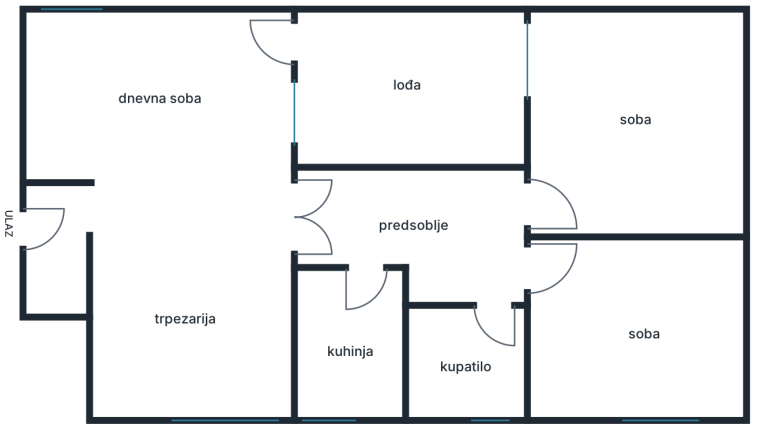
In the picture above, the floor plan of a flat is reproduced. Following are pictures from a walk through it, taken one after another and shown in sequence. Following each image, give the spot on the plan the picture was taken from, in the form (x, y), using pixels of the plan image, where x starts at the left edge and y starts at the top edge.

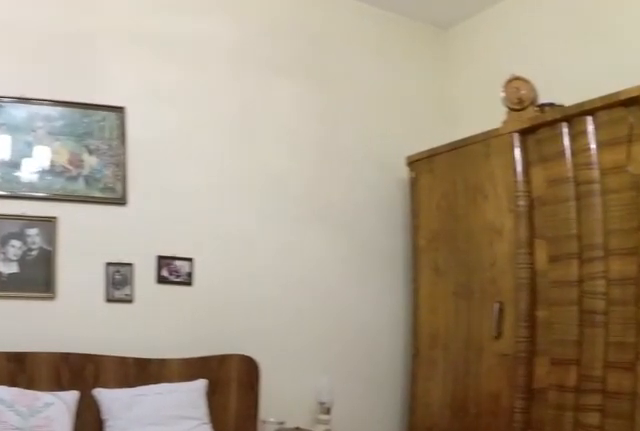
(653, 216)
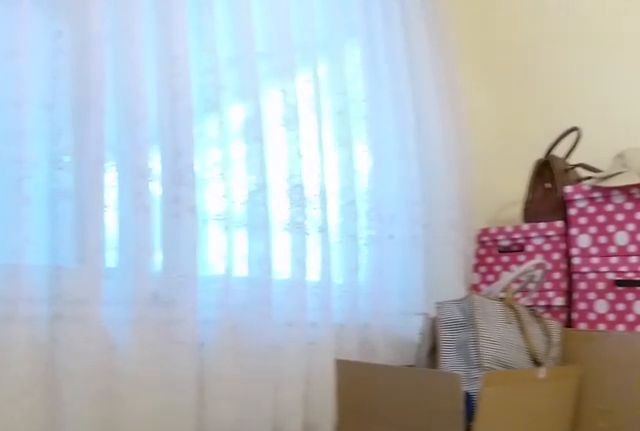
(670, 205)
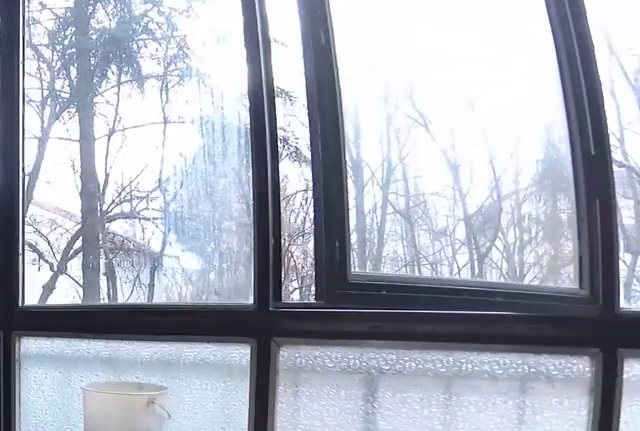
(489, 101)
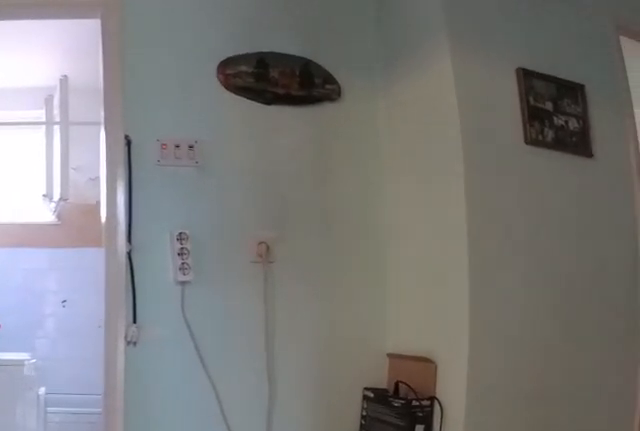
(477, 197)
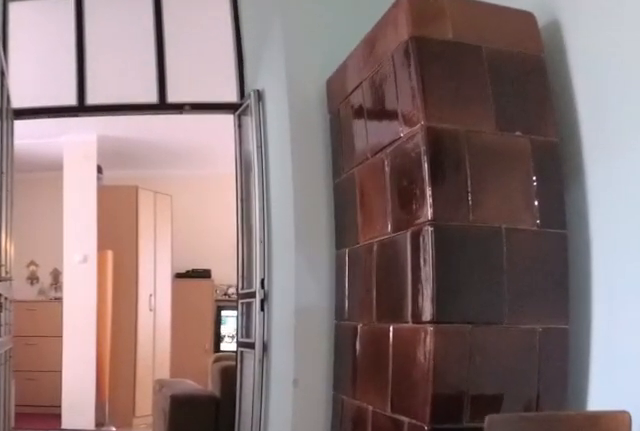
(424, 223)
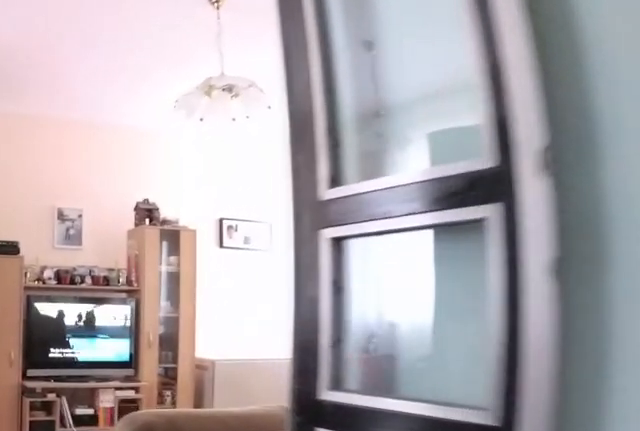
(316, 213)
